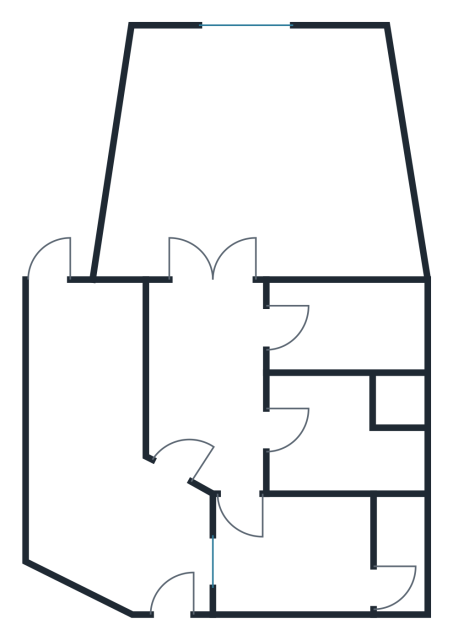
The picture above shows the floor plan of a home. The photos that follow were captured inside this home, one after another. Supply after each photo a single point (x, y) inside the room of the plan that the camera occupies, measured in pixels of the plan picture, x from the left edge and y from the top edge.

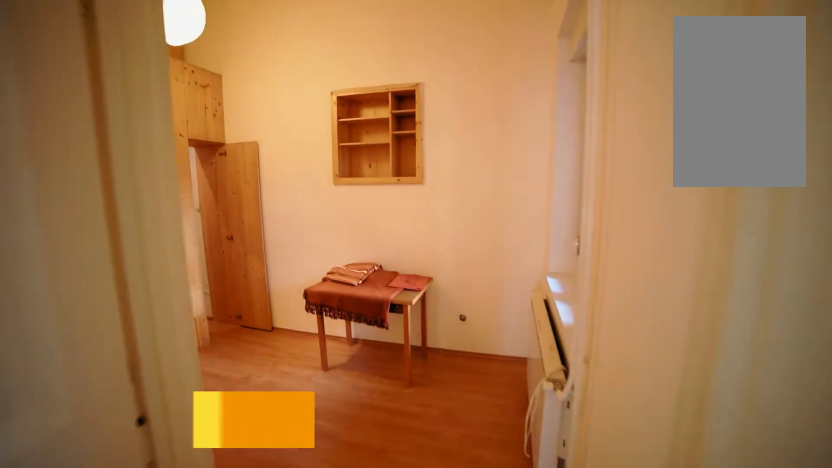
(246, 480)
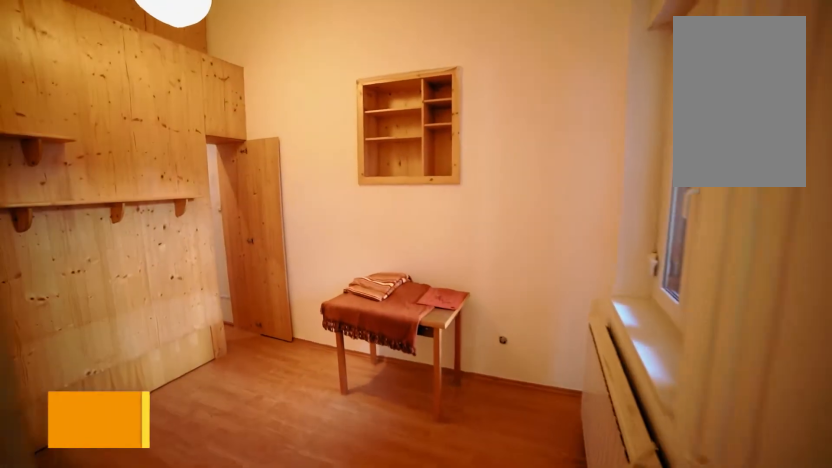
(247, 509)
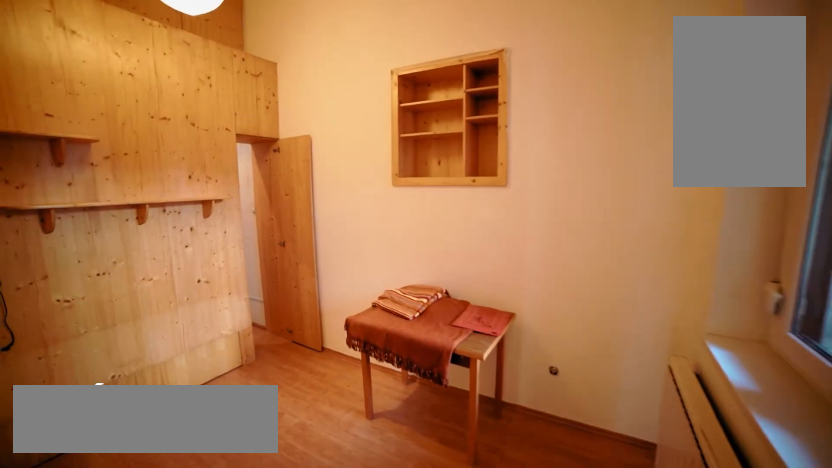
(249, 548)
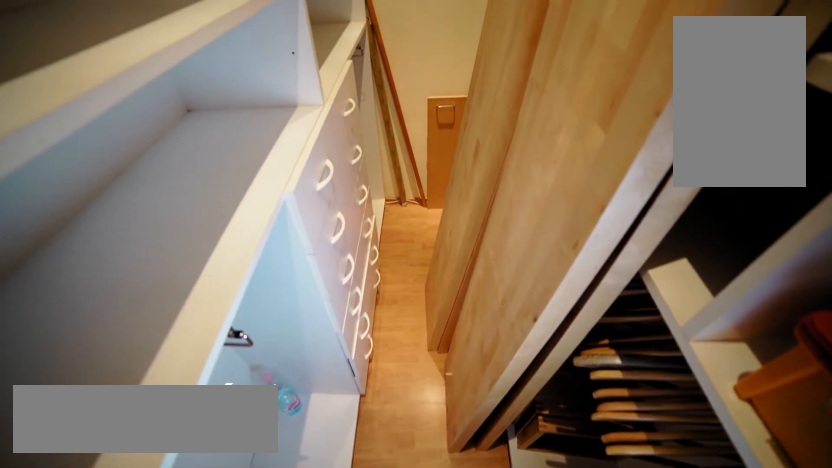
(400, 519)
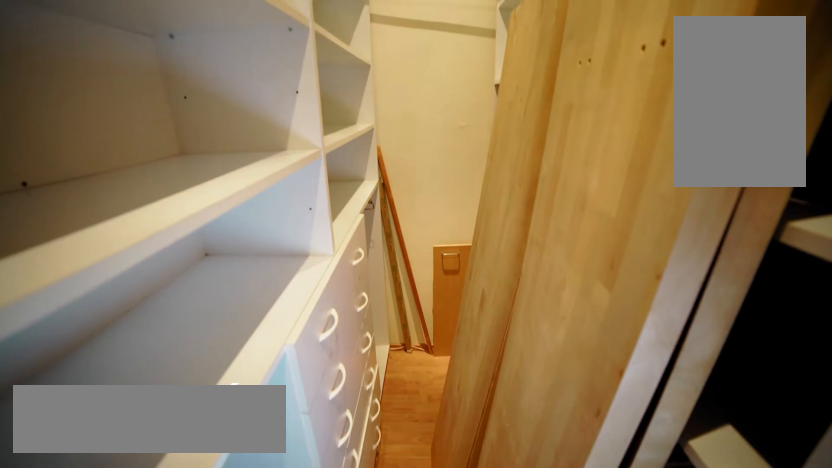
(400, 519)
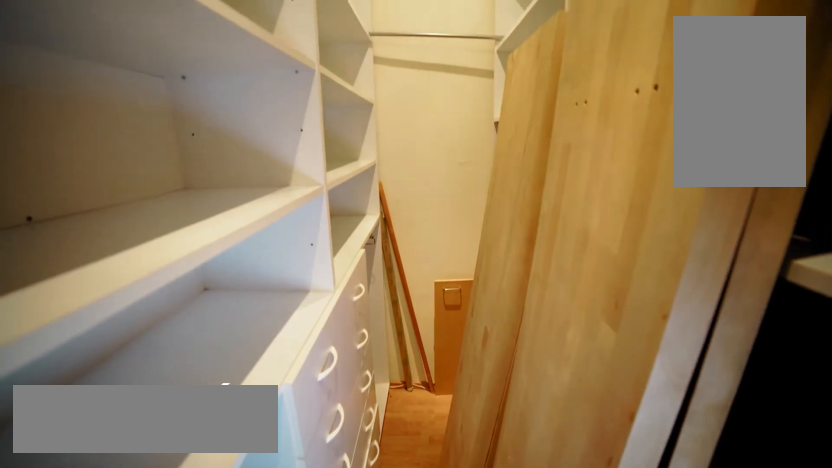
(400, 519)
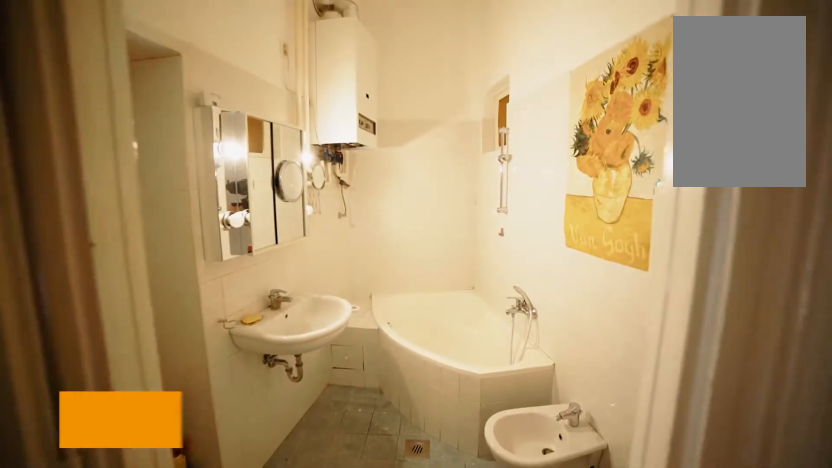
(273, 327)
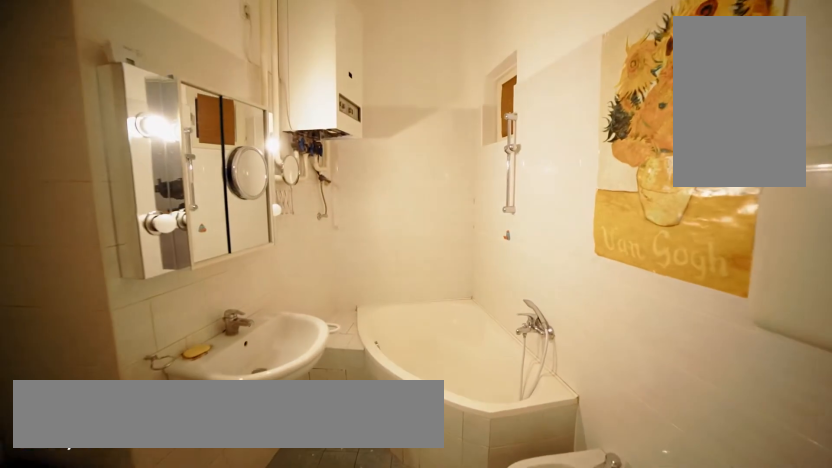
(314, 328)
